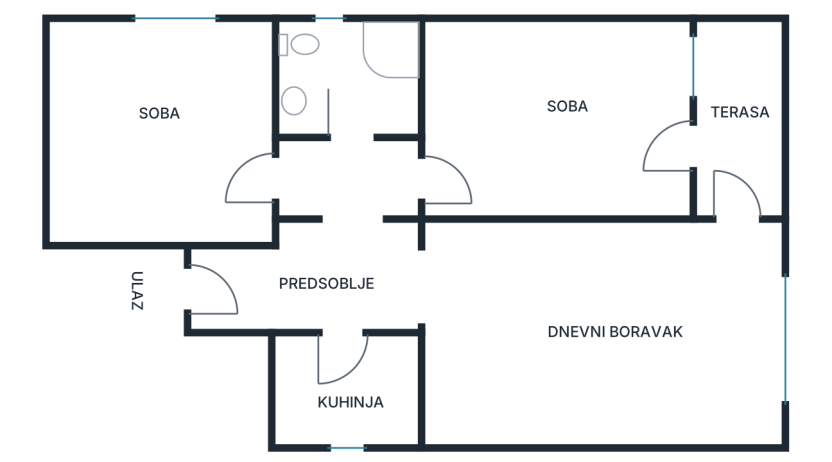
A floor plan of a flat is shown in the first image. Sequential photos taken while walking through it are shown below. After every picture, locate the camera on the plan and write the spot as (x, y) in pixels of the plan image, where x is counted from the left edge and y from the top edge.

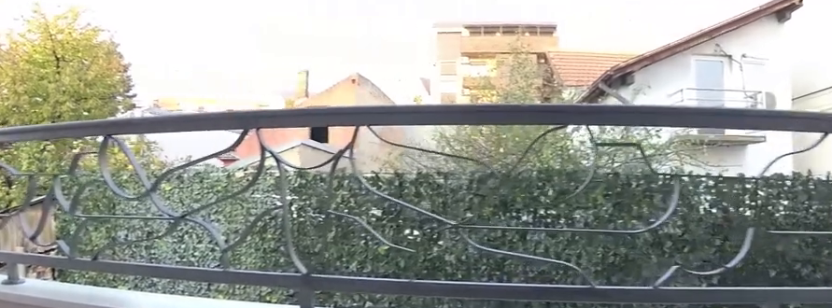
(695, 157)
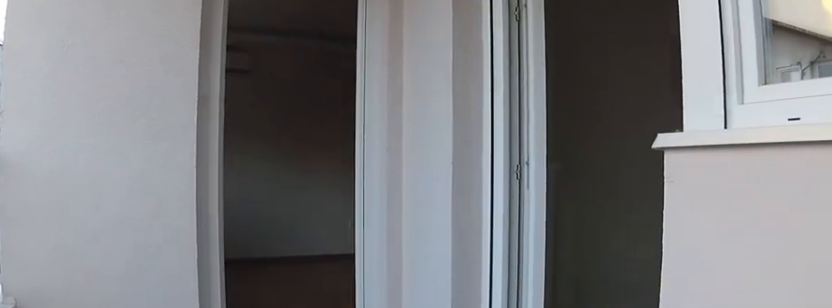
(741, 116)
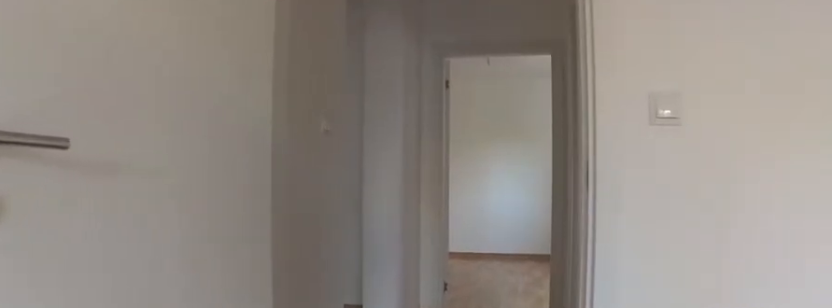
(598, 159)
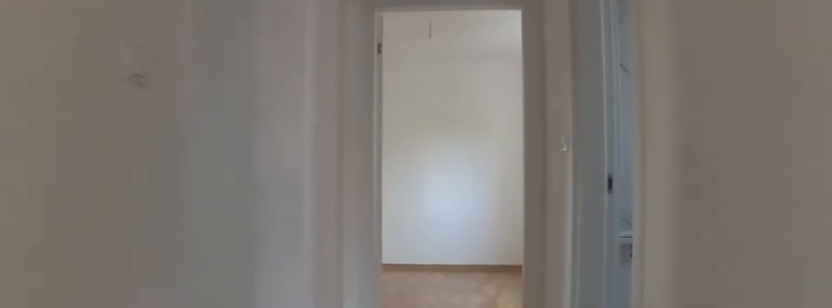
(524, 165)
